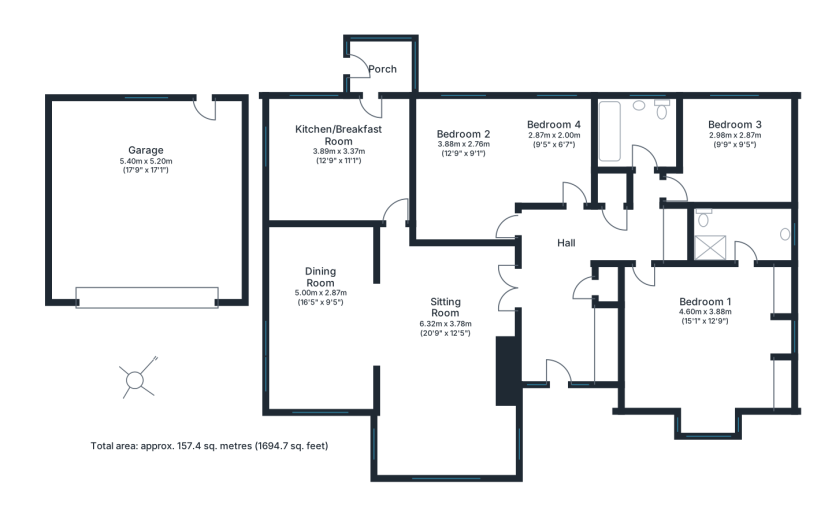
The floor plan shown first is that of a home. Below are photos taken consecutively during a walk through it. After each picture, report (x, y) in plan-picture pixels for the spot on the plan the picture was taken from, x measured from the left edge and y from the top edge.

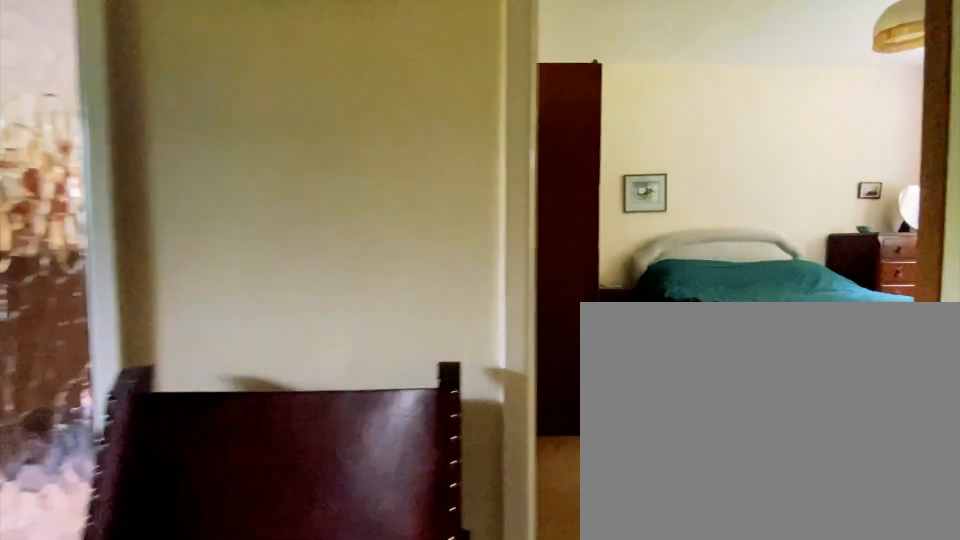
(536, 253)
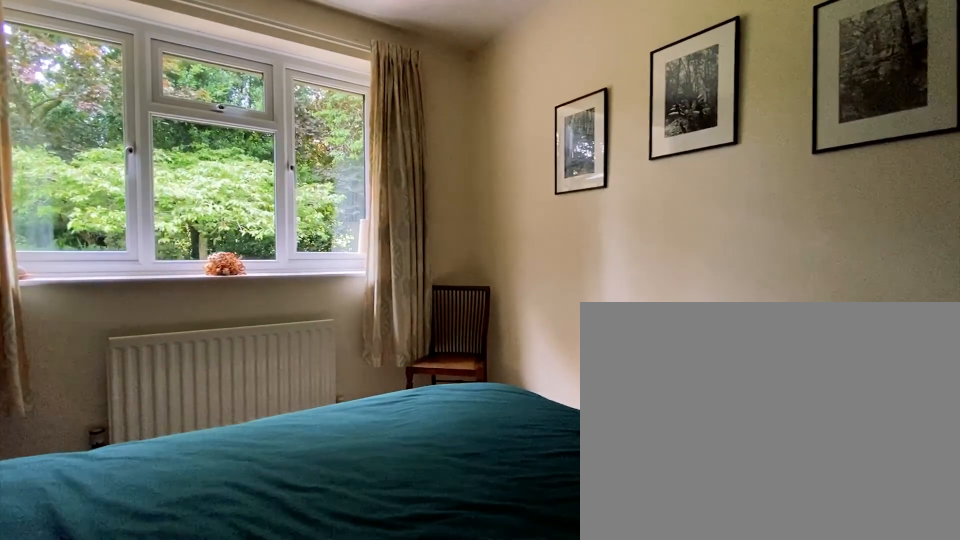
(463, 194)
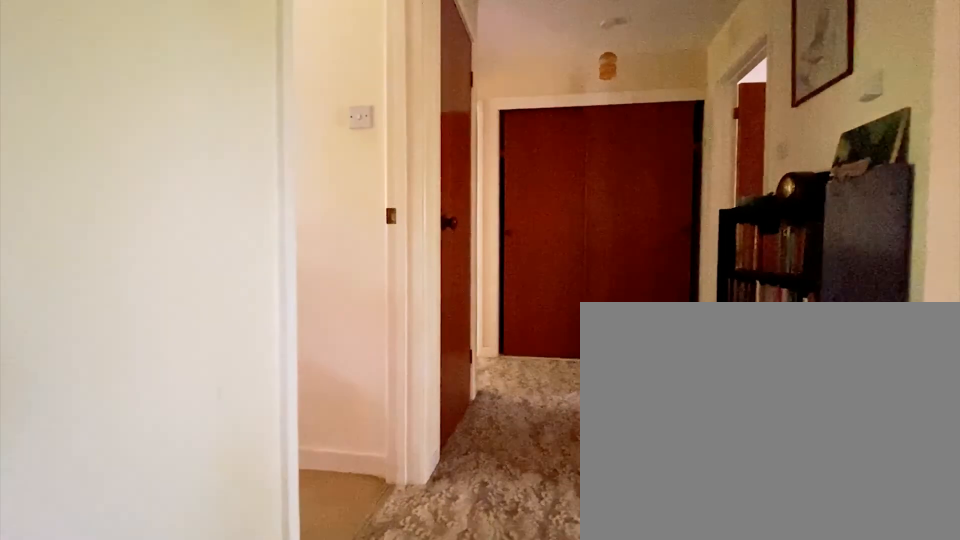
(535, 226)
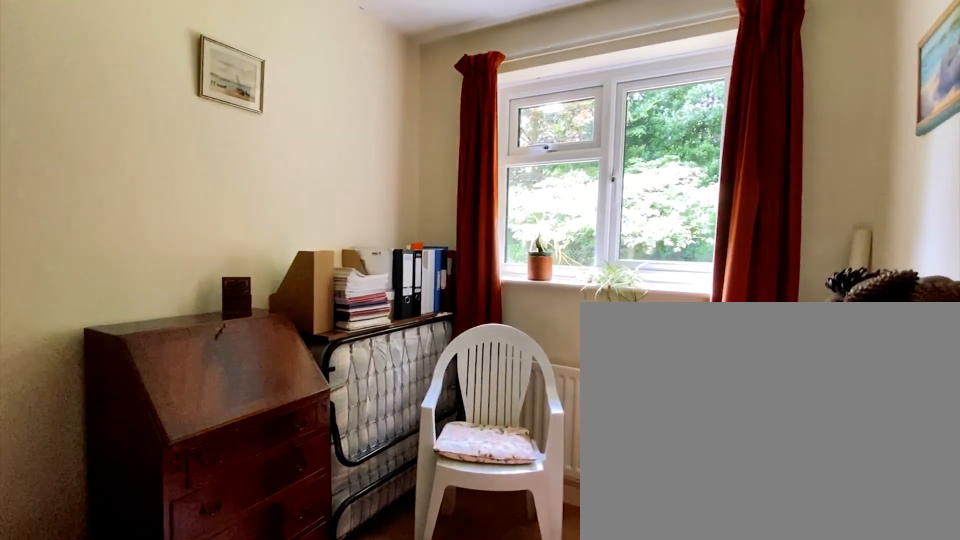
(553, 166)
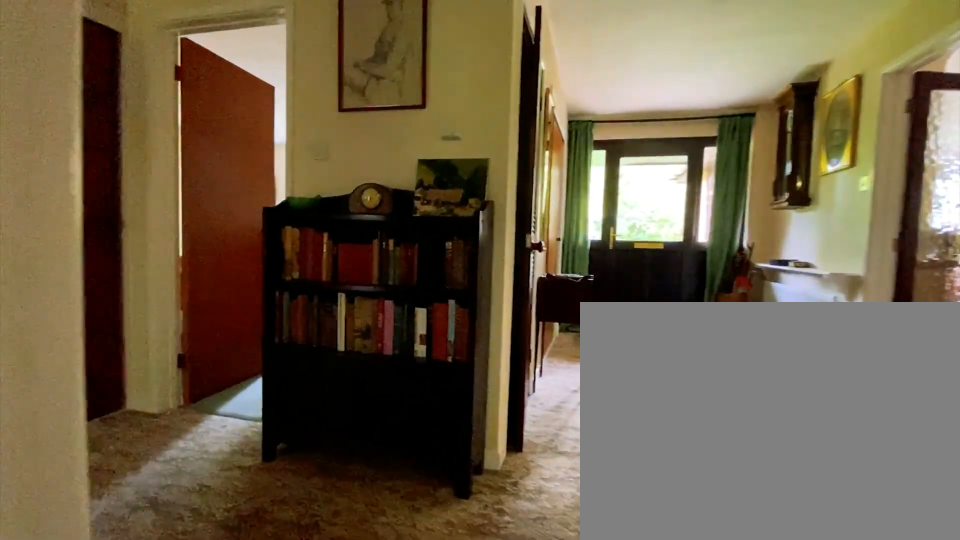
(566, 205)
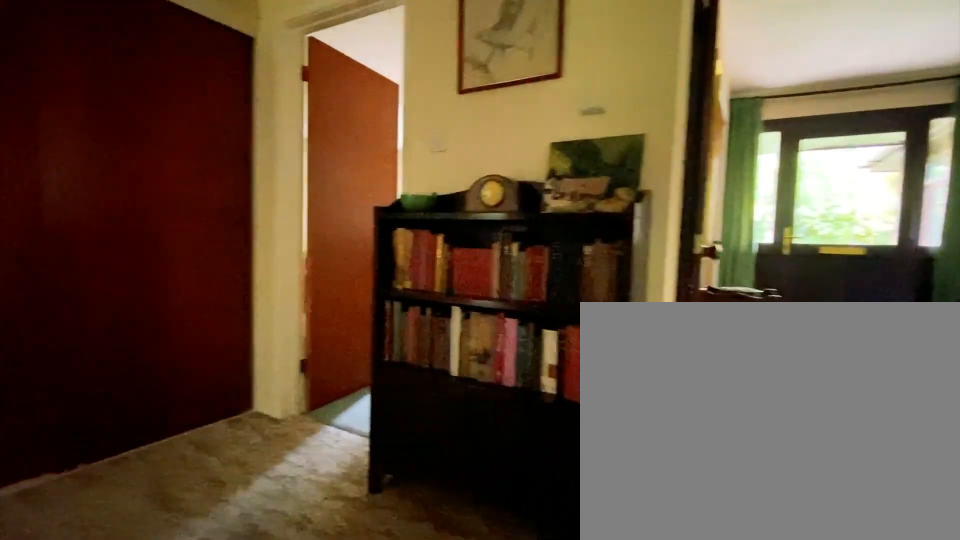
(570, 218)
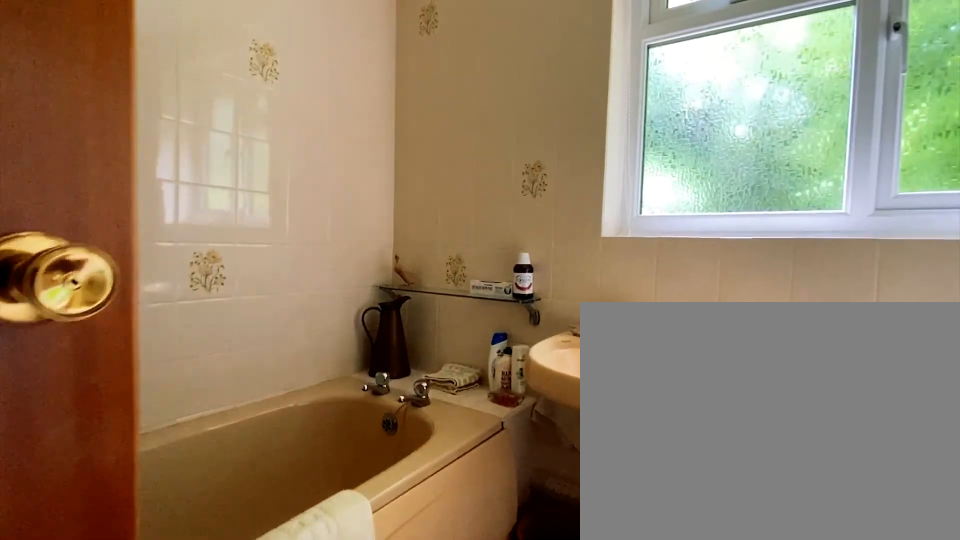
(646, 146)
